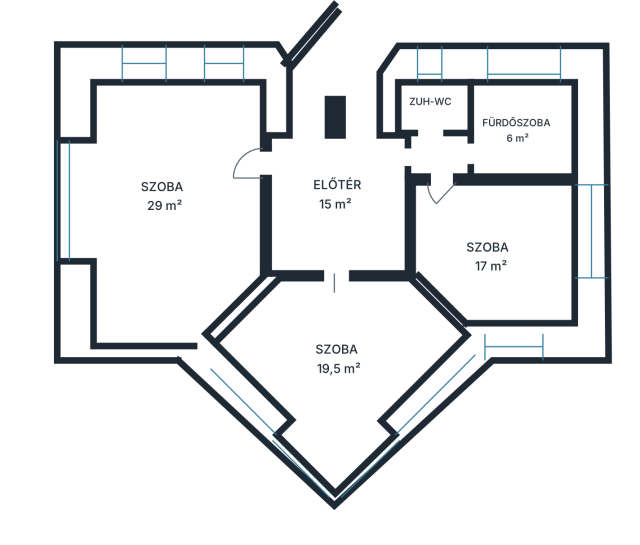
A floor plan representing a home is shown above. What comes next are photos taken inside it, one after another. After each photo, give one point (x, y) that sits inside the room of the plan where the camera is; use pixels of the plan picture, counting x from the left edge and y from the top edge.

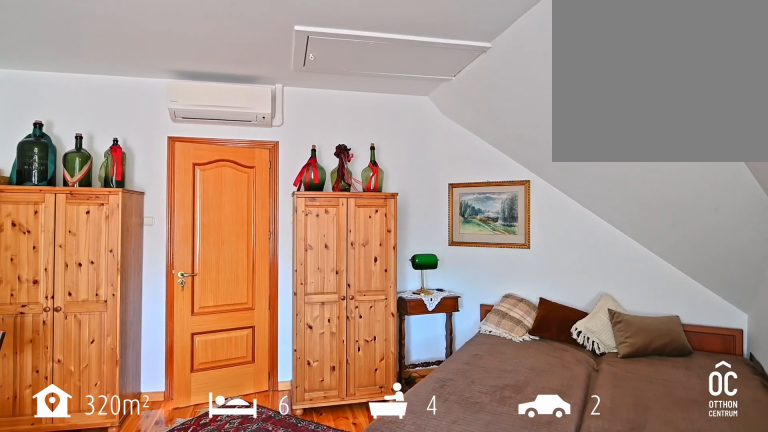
(500, 254)
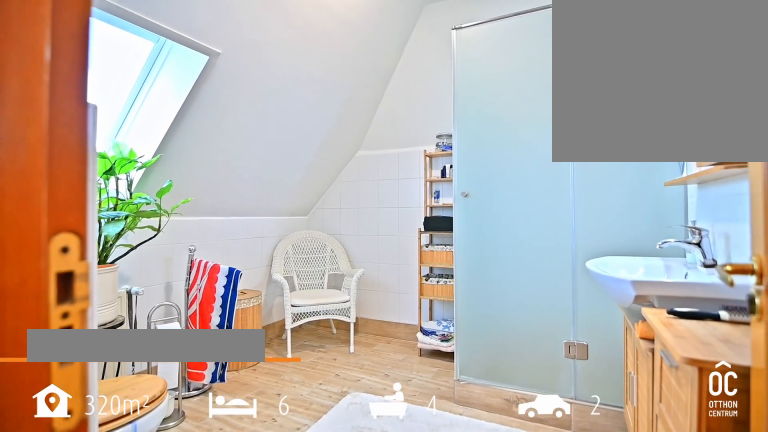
(520, 130)
